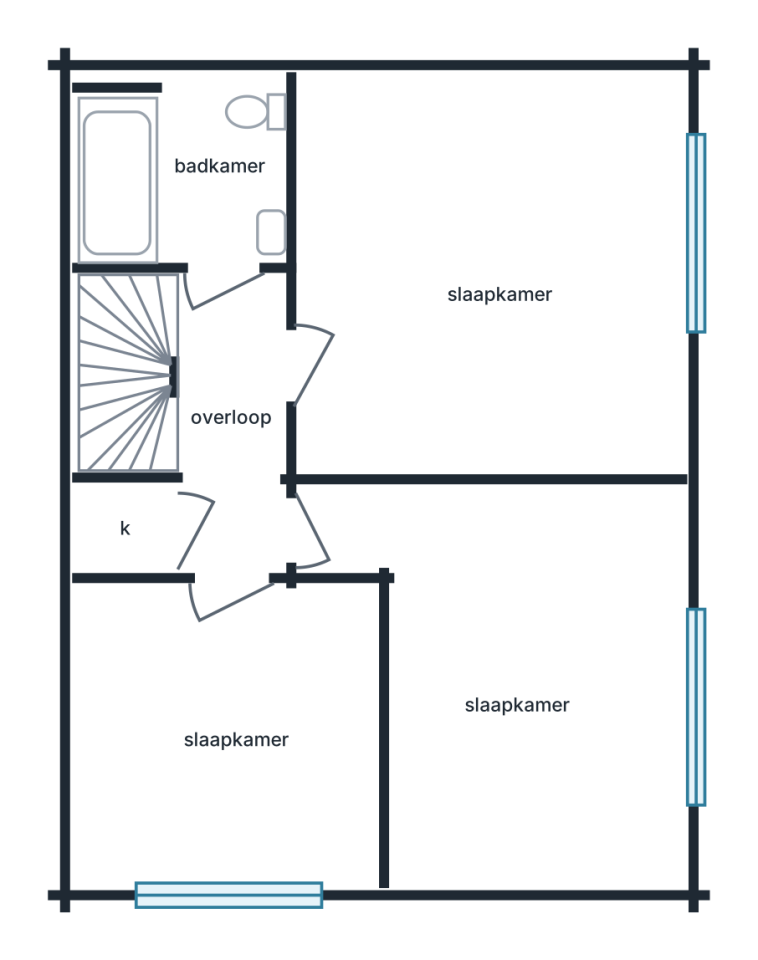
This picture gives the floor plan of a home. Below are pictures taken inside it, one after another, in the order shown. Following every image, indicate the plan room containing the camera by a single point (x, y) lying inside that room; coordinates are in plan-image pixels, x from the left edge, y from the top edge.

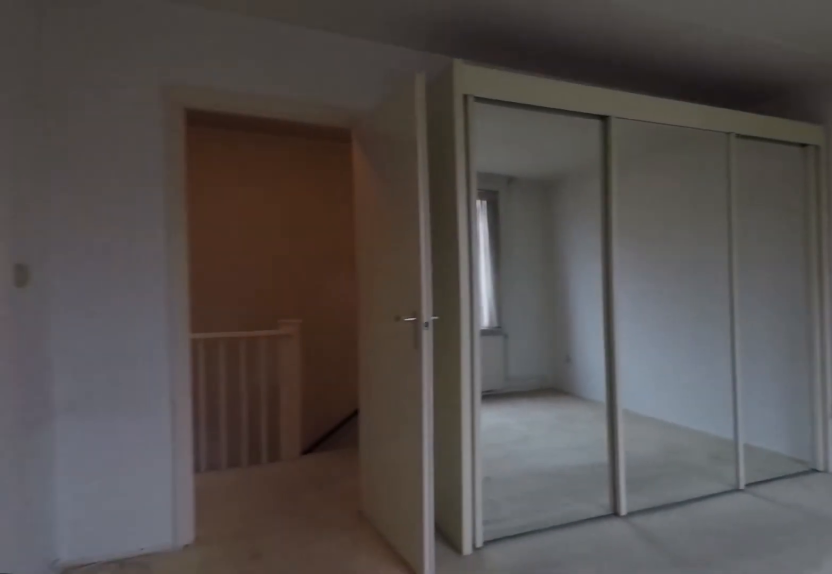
(536, 238)
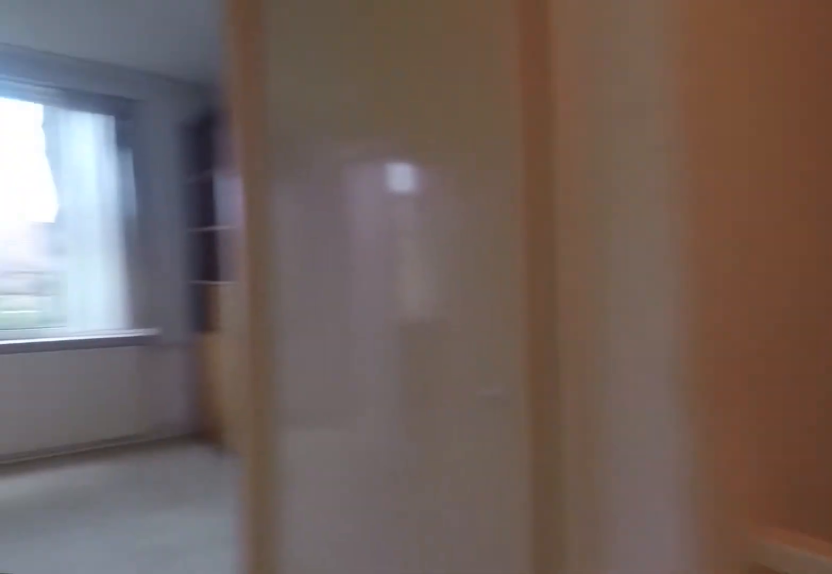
(199, 334)
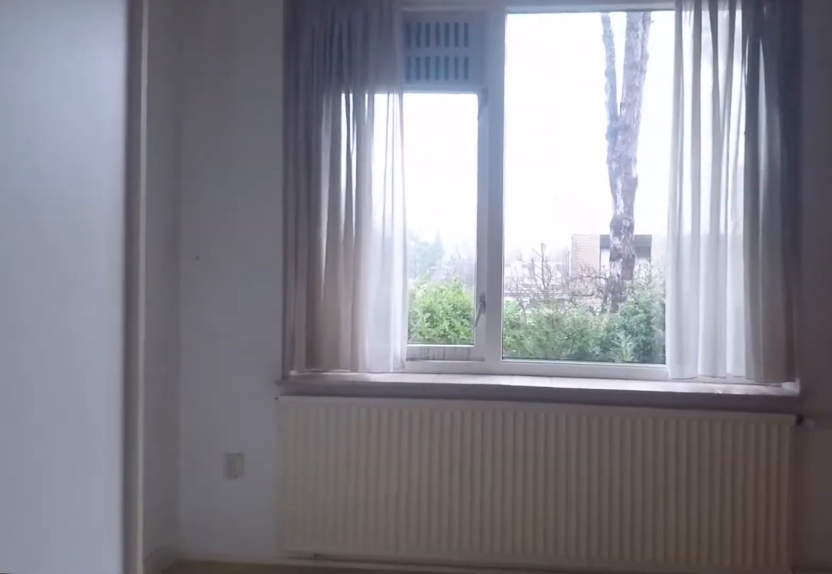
(228, 732)
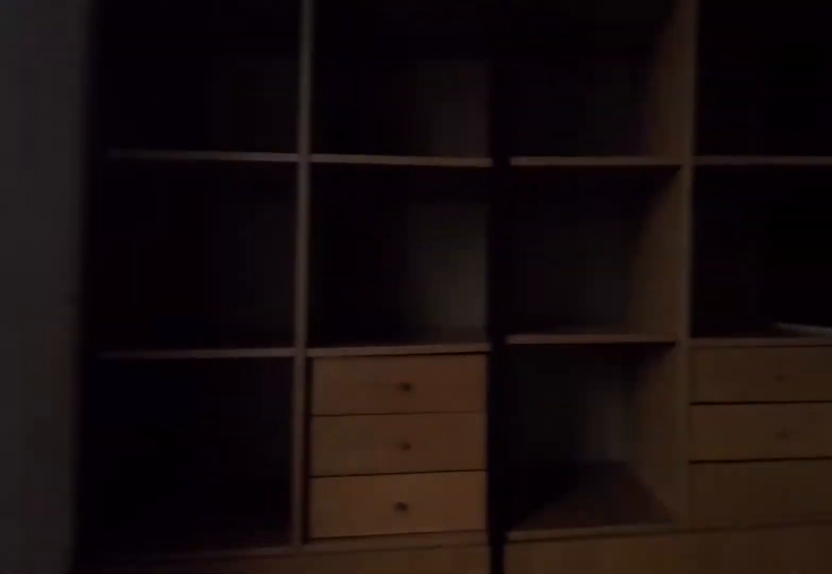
(228, 732)
